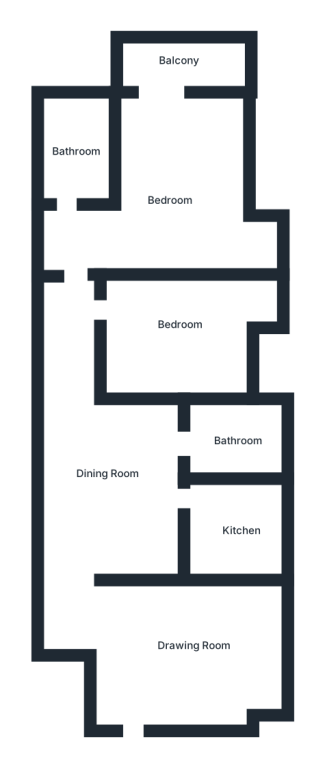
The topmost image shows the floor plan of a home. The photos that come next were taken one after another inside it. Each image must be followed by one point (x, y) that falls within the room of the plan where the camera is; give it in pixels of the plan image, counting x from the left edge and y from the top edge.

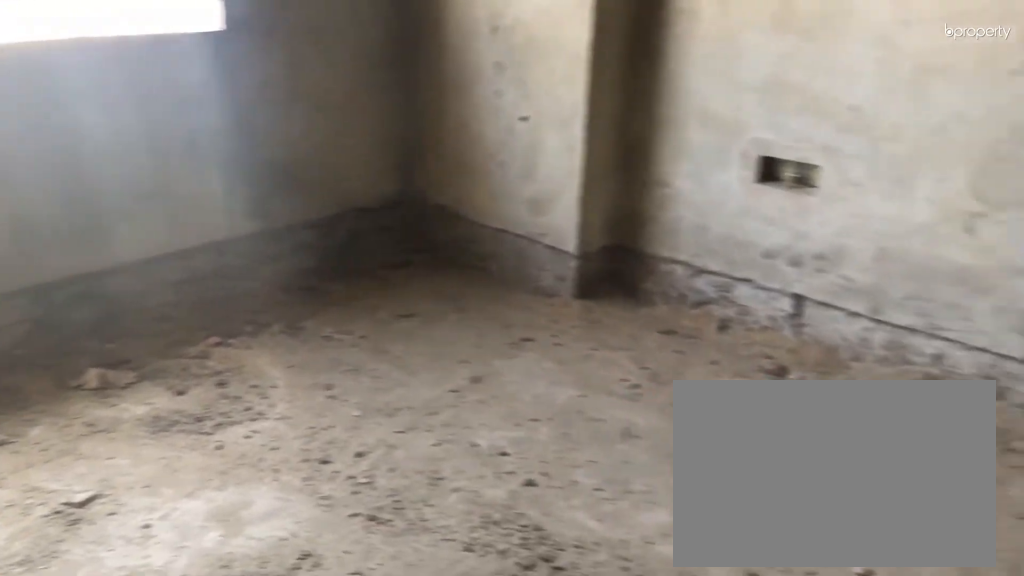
(174, 649)
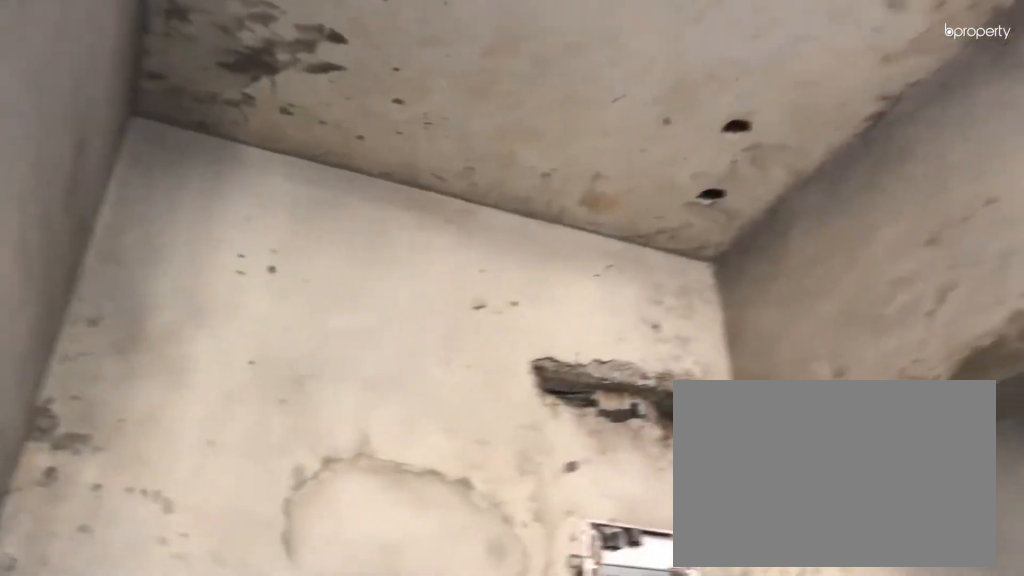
(174, 649)
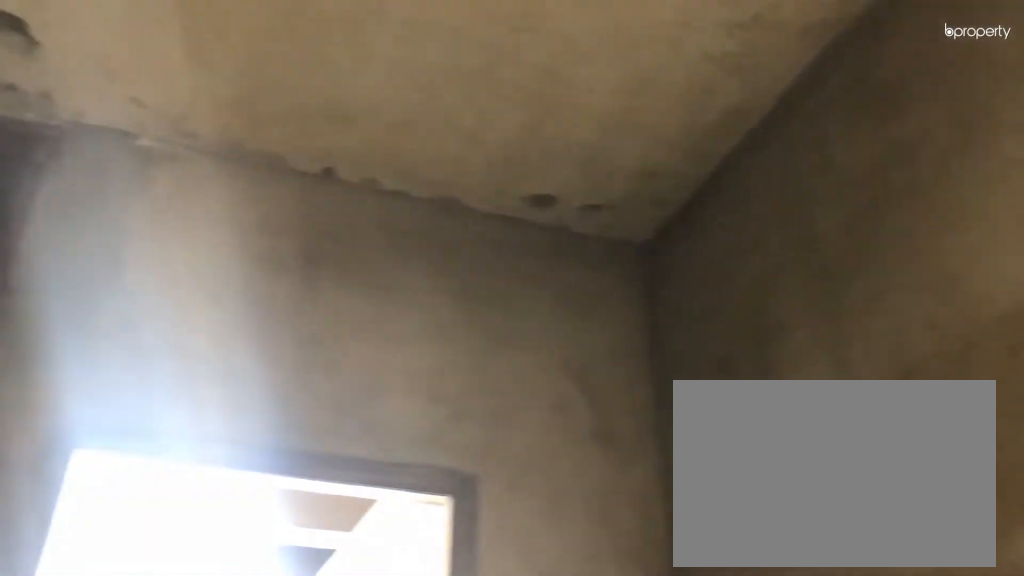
(134, 500)
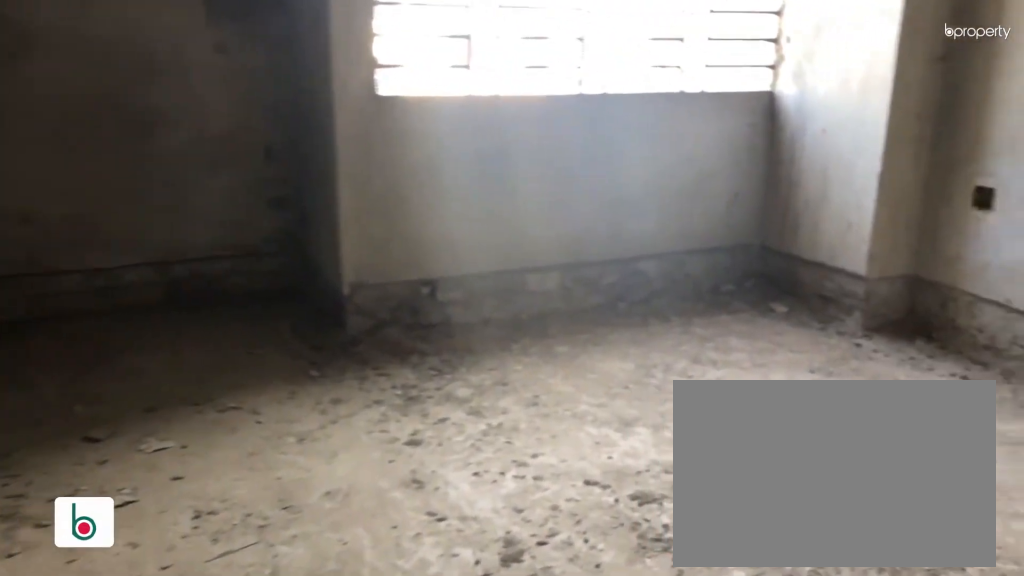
(166, 321)
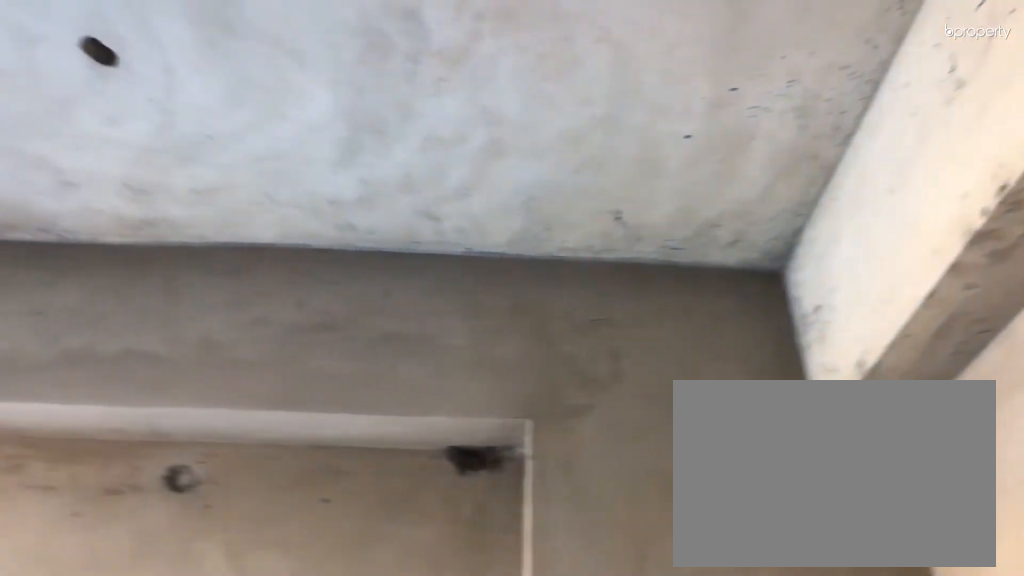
(166, 321)
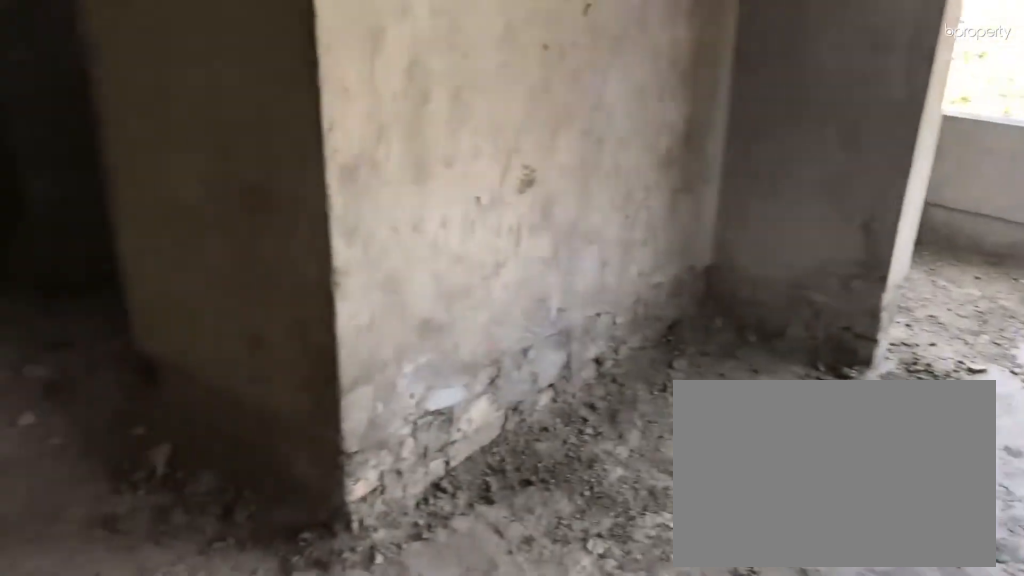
(162, 161)
